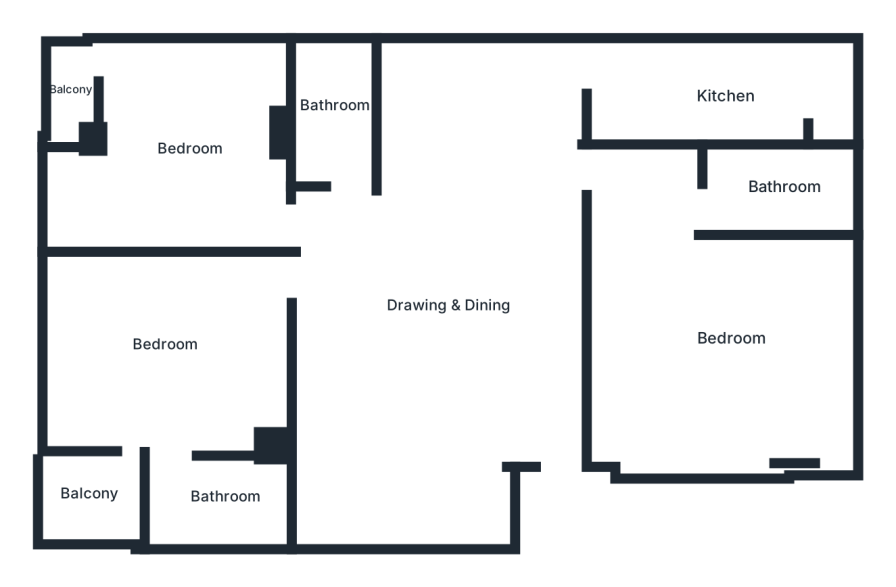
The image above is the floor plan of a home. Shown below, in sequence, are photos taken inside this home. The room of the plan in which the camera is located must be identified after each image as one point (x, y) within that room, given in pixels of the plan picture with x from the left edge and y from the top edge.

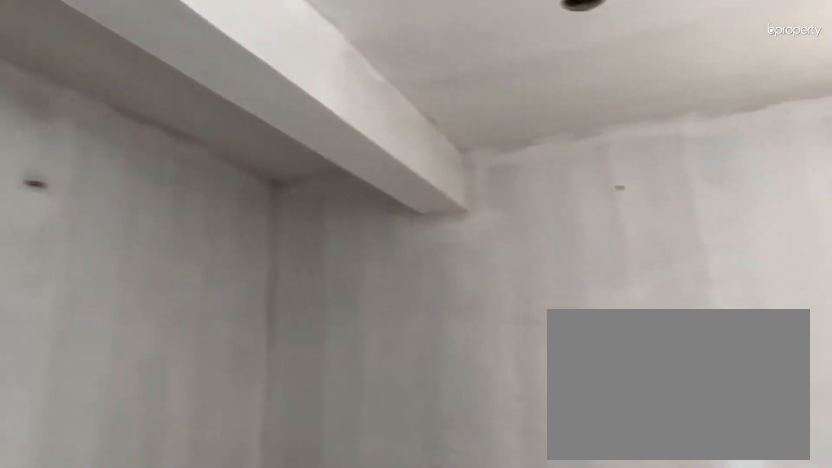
(450, 304)
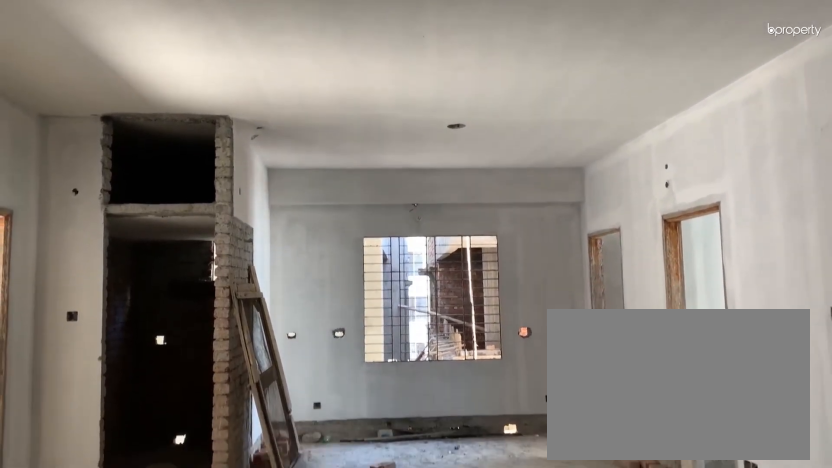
(450, 304)
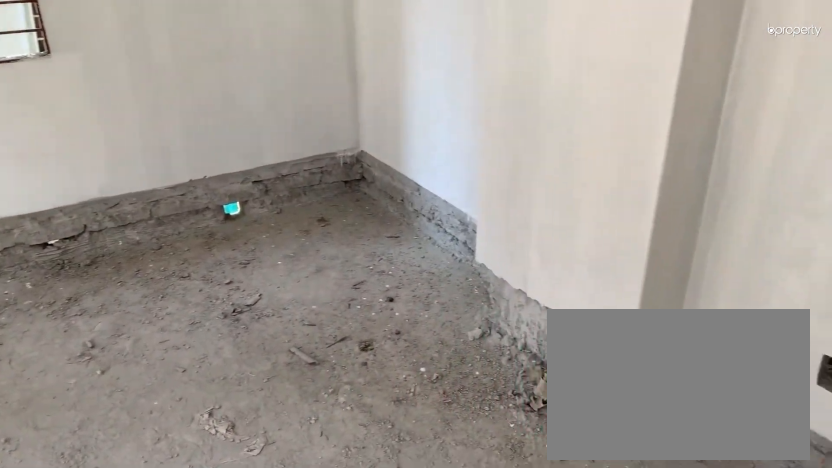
(191, 146)
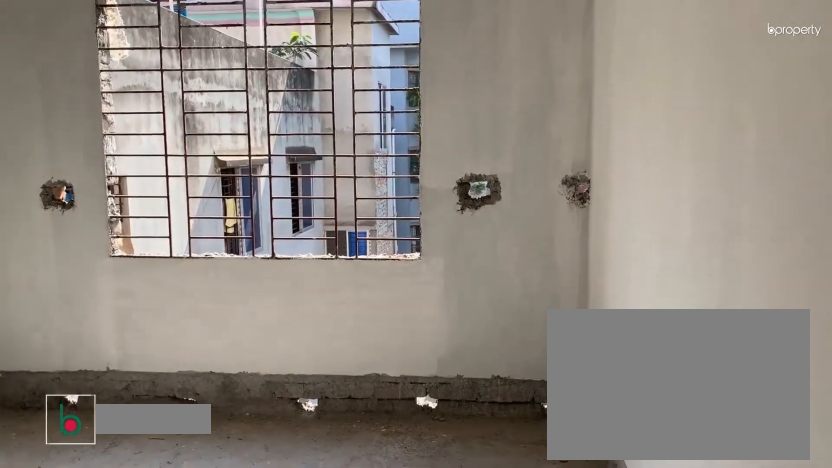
(171, 345)
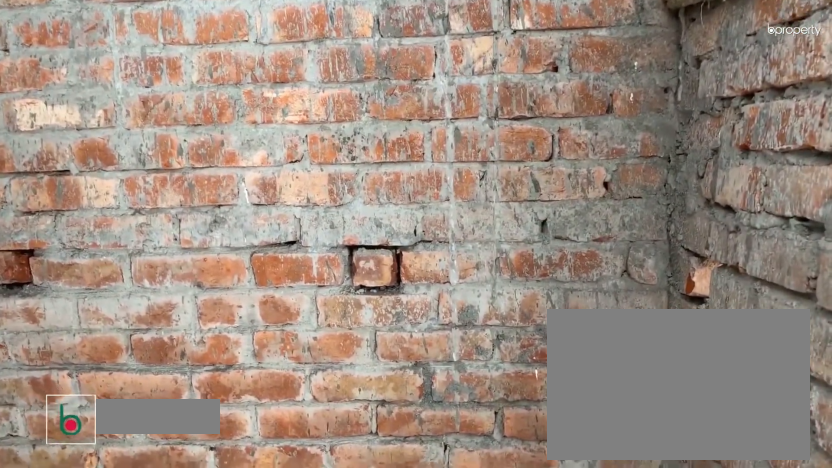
(219, 495)
